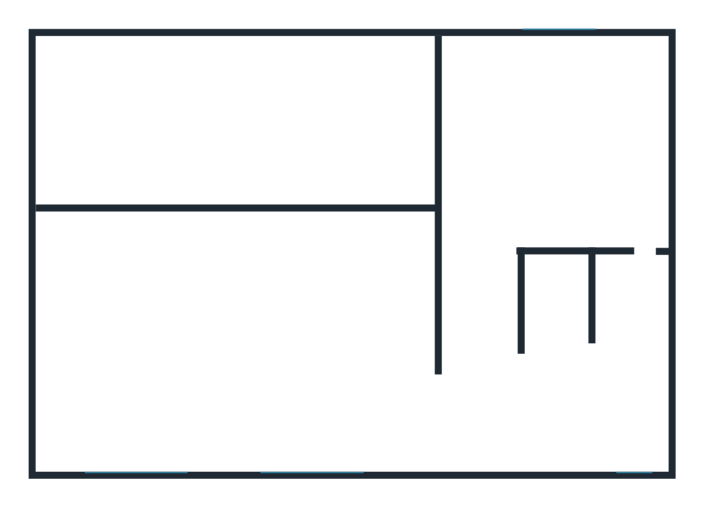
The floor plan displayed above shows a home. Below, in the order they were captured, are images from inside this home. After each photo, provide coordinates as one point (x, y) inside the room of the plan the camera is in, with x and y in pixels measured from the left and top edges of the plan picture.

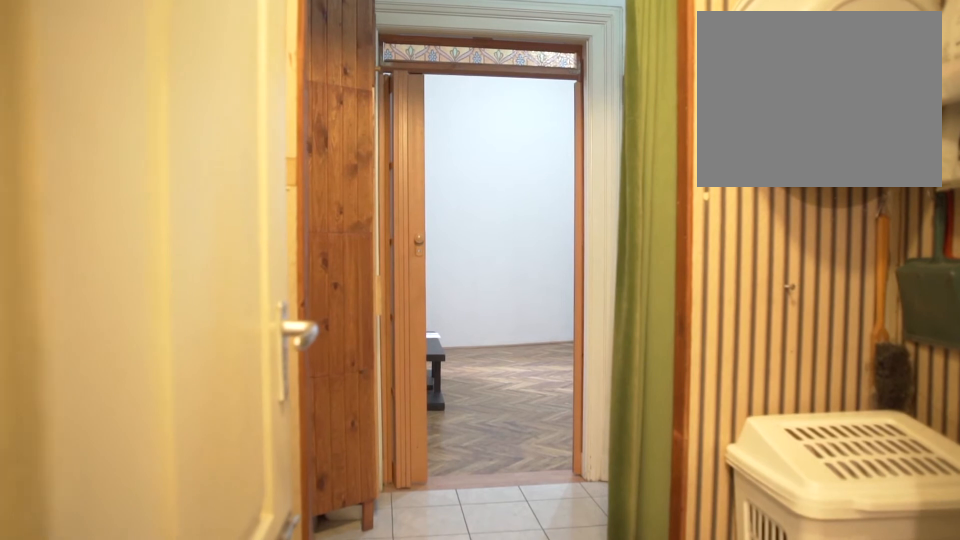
(560, 421)
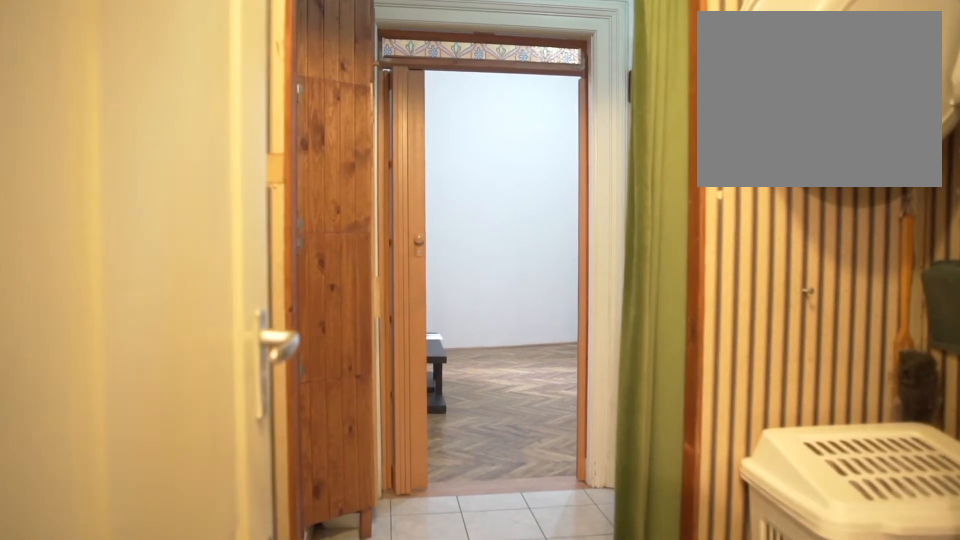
(549, 419)
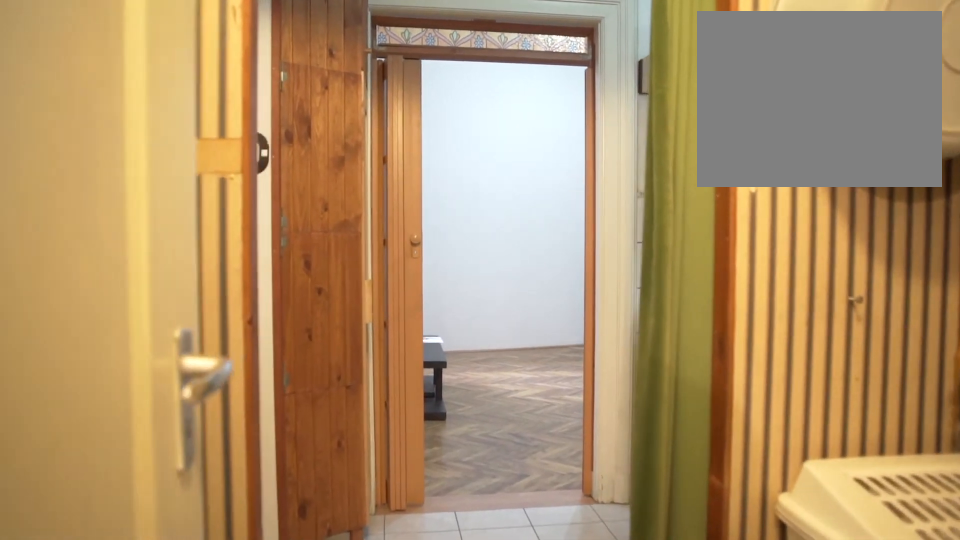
(537, 417)
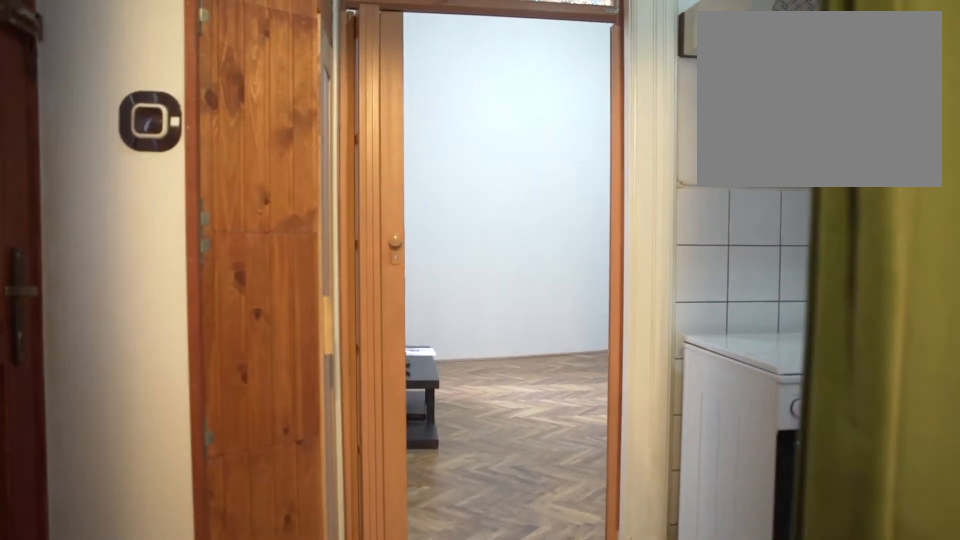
(509, 412)
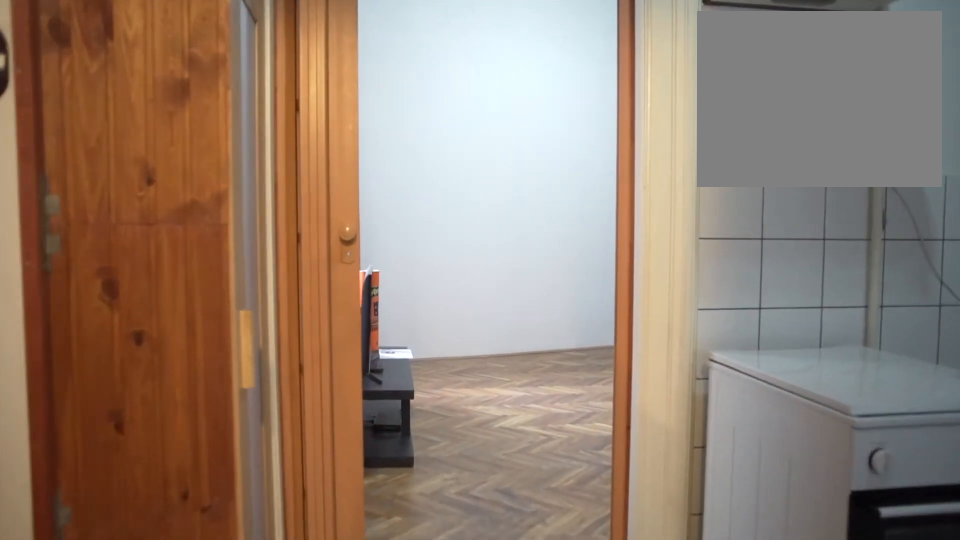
(492, 409)
